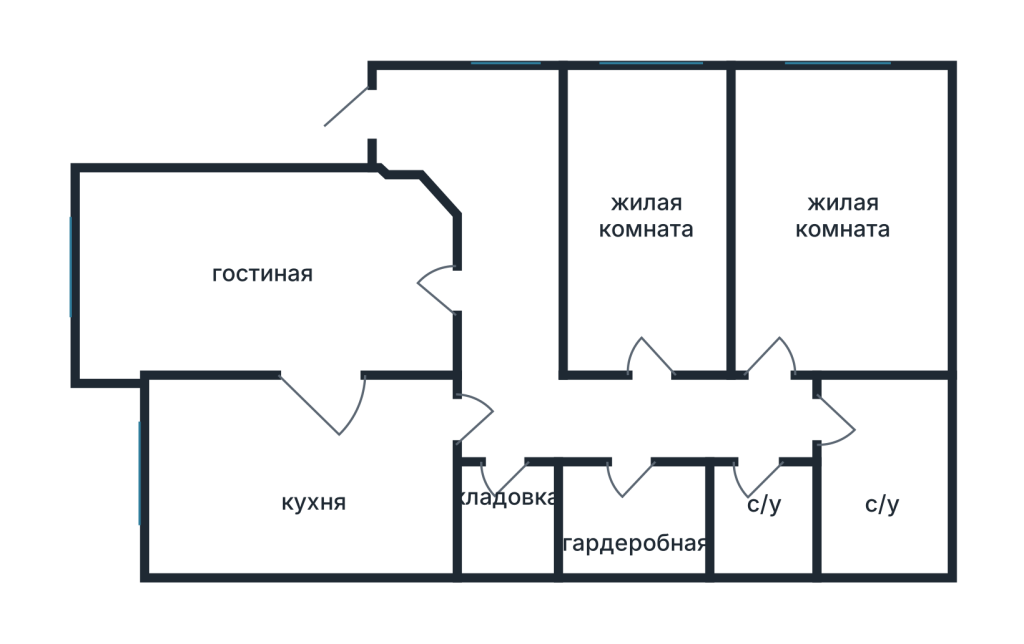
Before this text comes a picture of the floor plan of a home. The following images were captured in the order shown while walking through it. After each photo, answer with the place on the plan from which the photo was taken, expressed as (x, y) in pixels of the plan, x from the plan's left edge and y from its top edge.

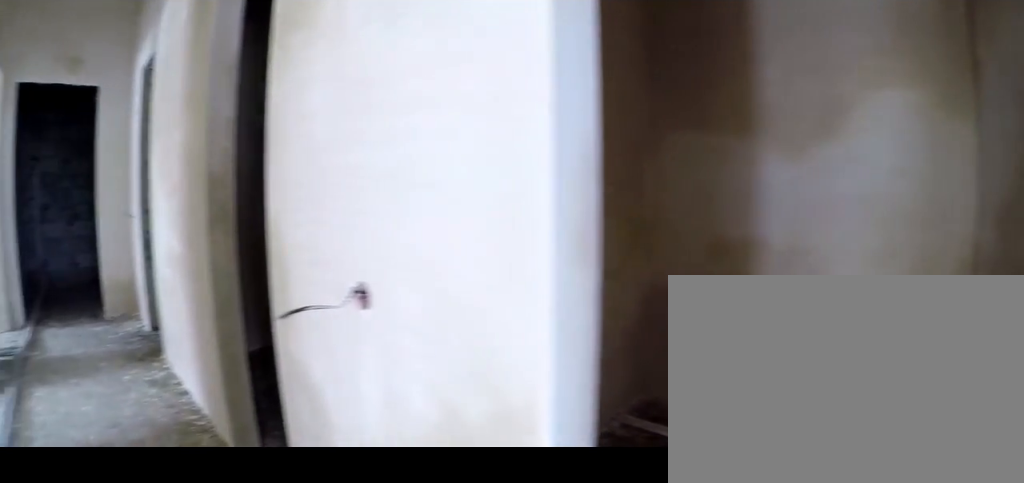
(548, 419)
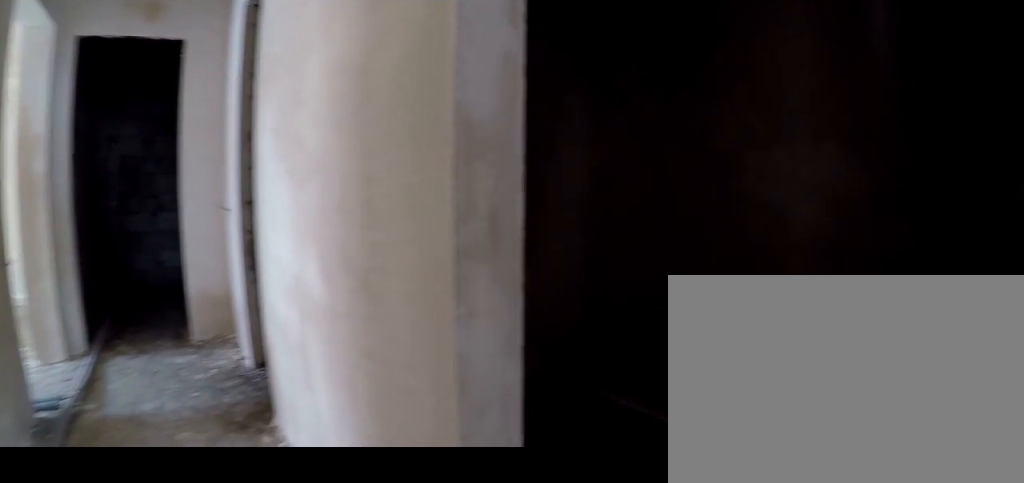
(615, 426)
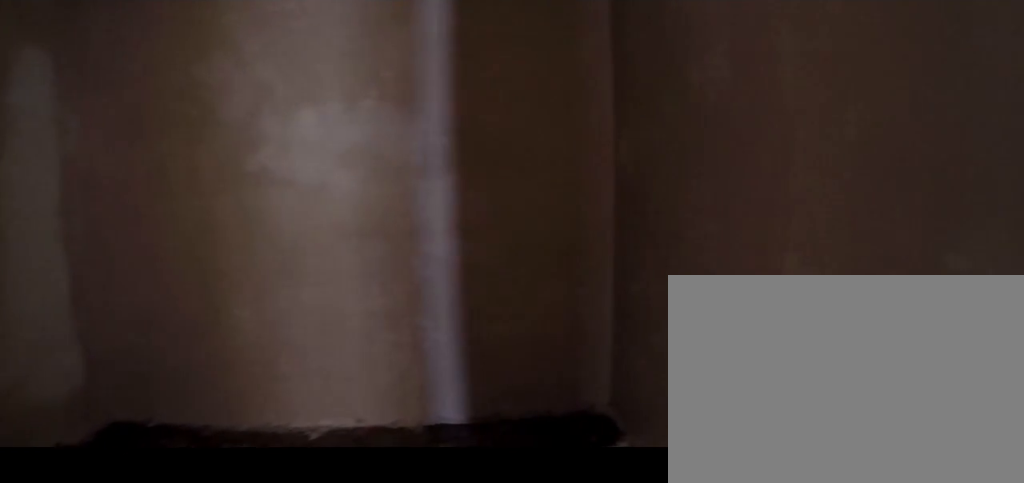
(632, 452)
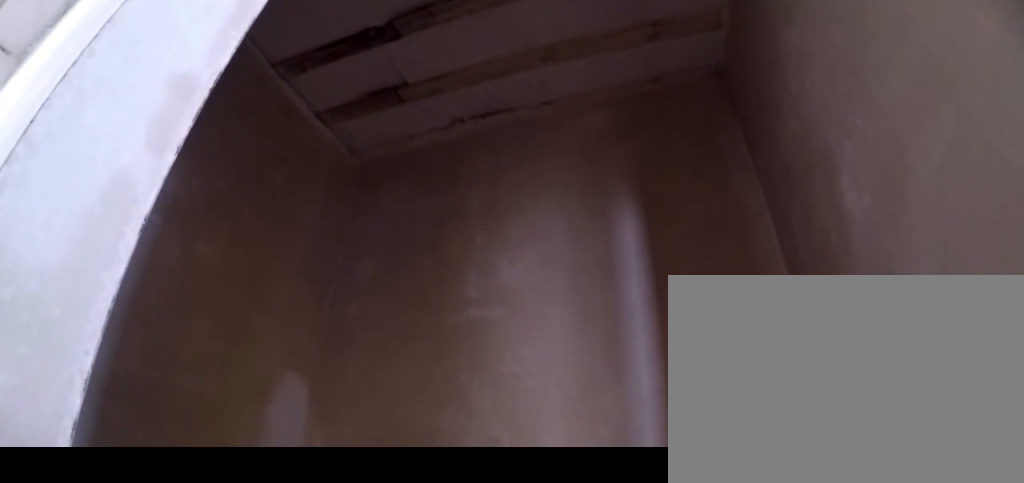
(632, 452)
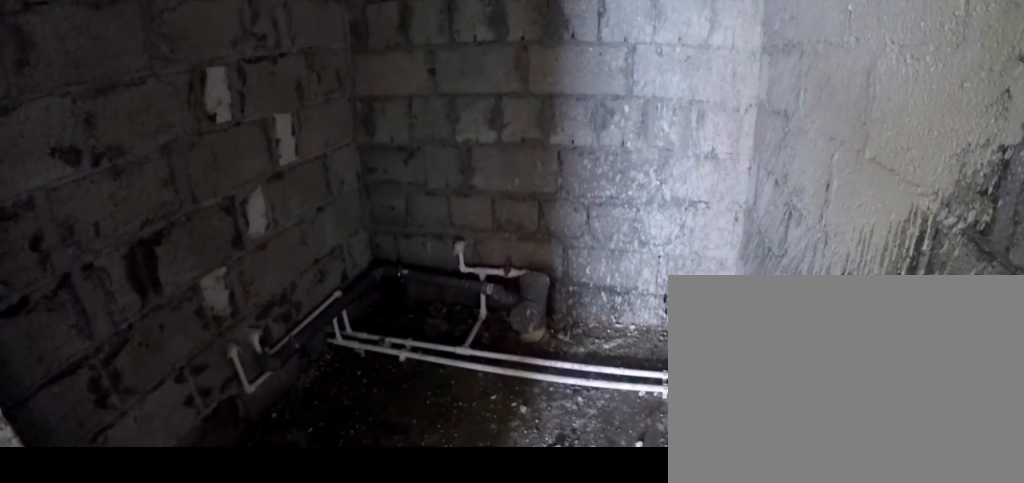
(759, 450)
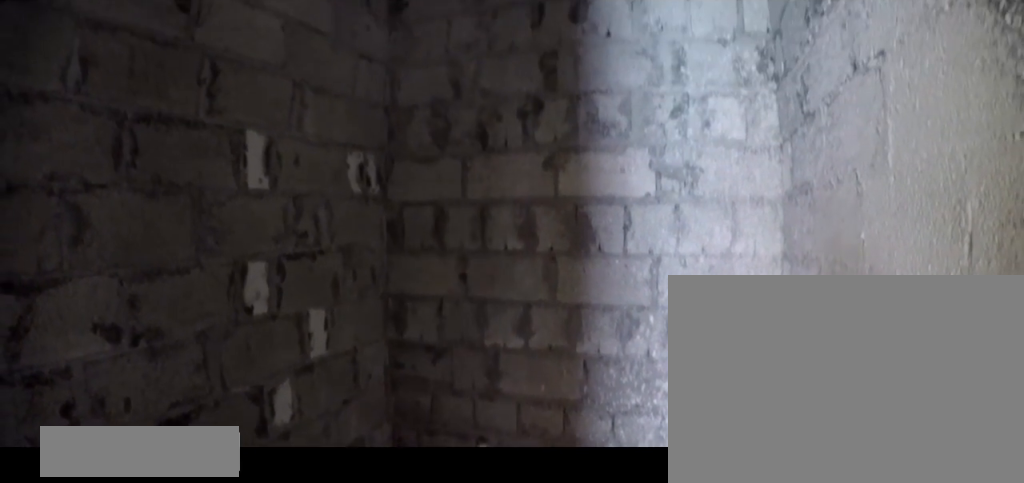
(762, 494)
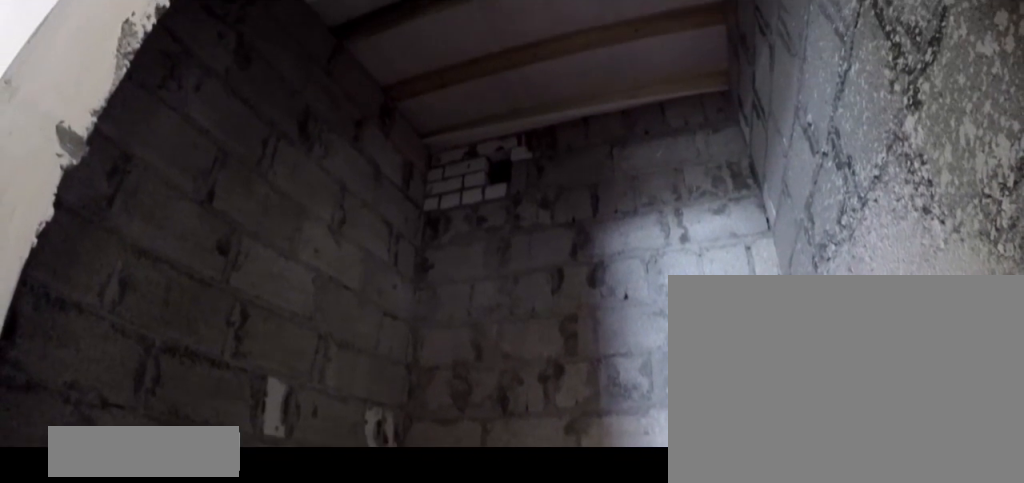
(759, 450)
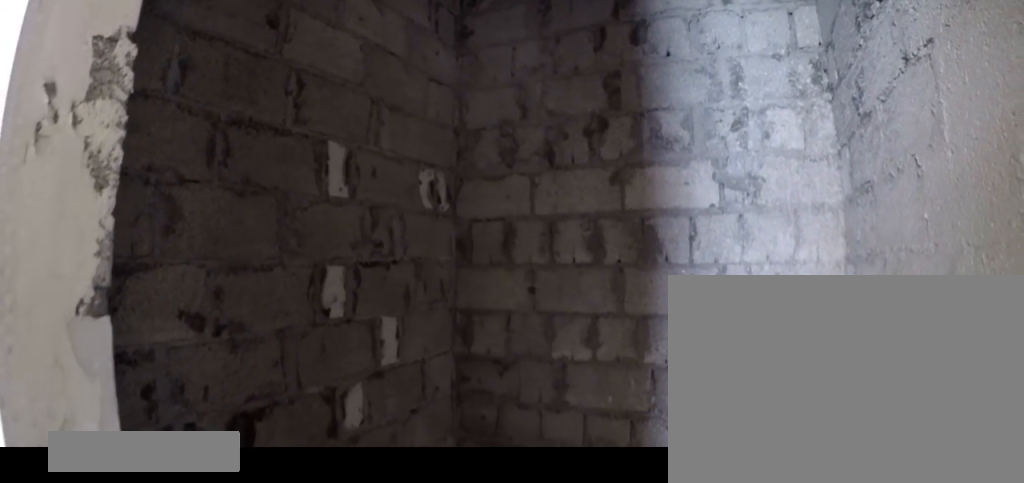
(760, 450)
